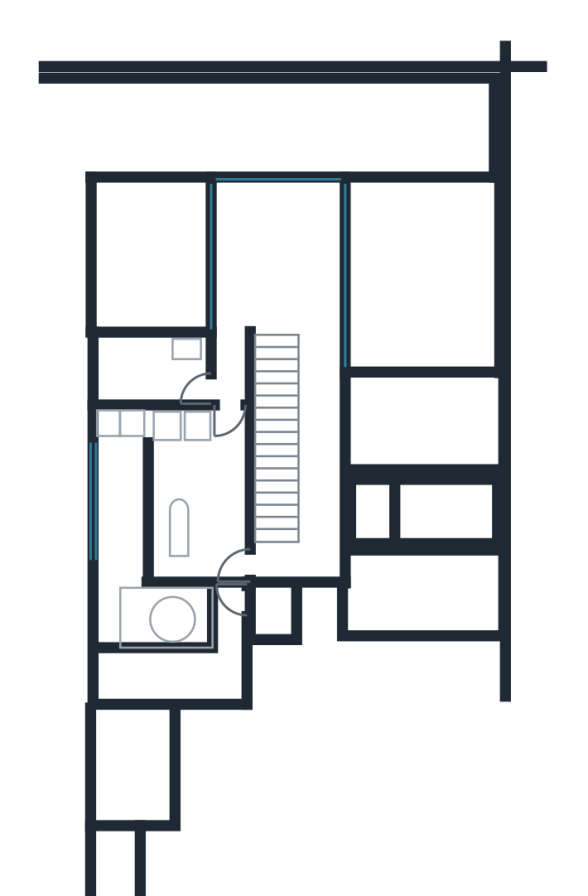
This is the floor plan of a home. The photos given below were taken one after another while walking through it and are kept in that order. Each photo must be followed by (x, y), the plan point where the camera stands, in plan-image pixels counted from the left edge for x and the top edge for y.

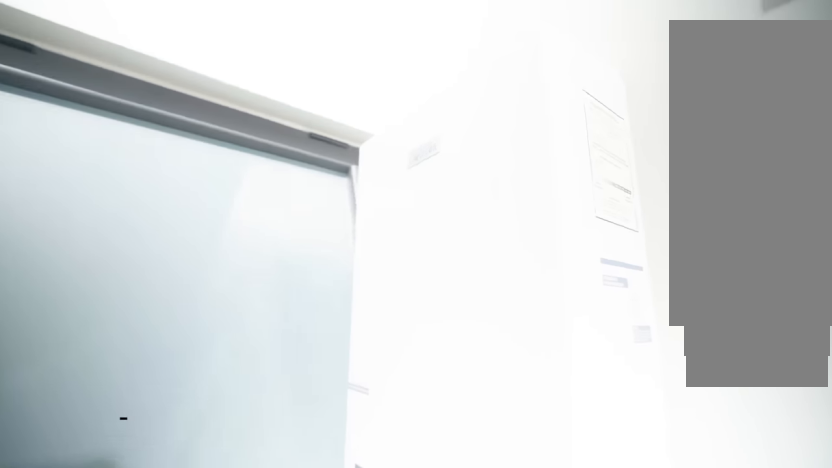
(134, 603)
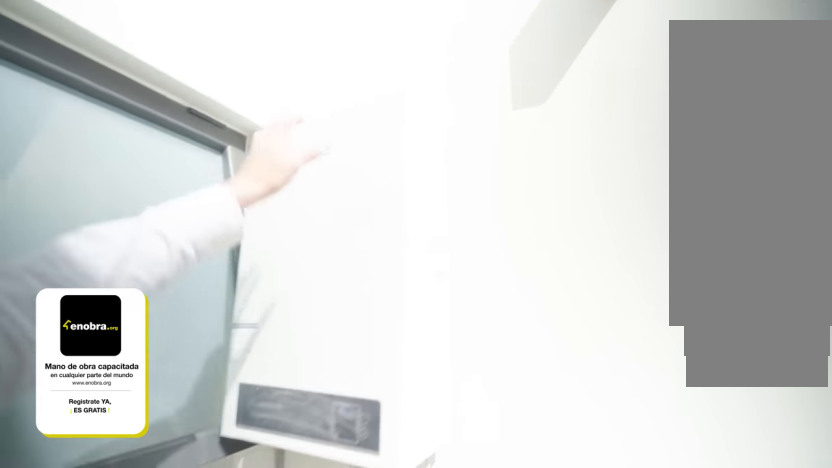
(152, 612)
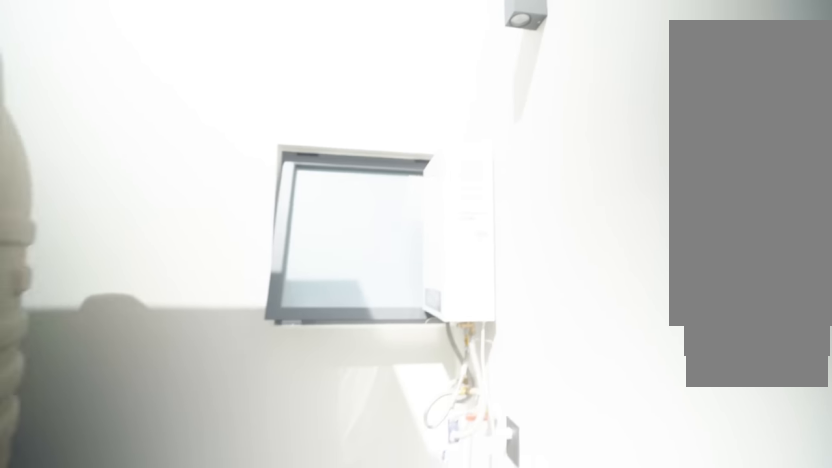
(132, 584)
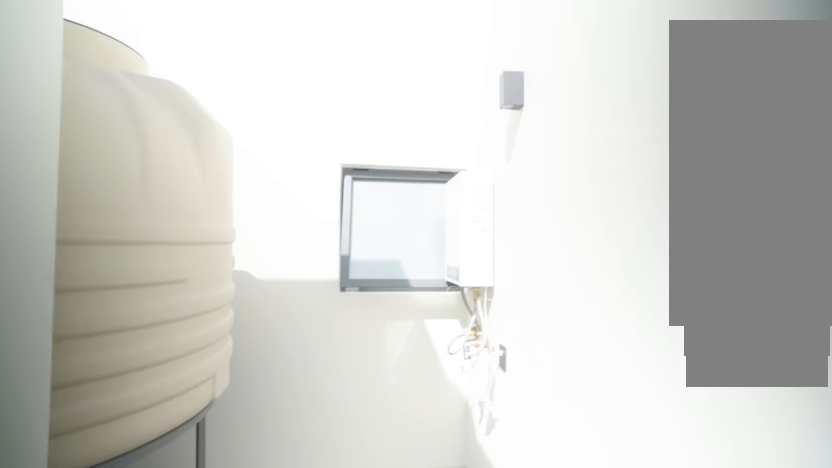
(120, 570)
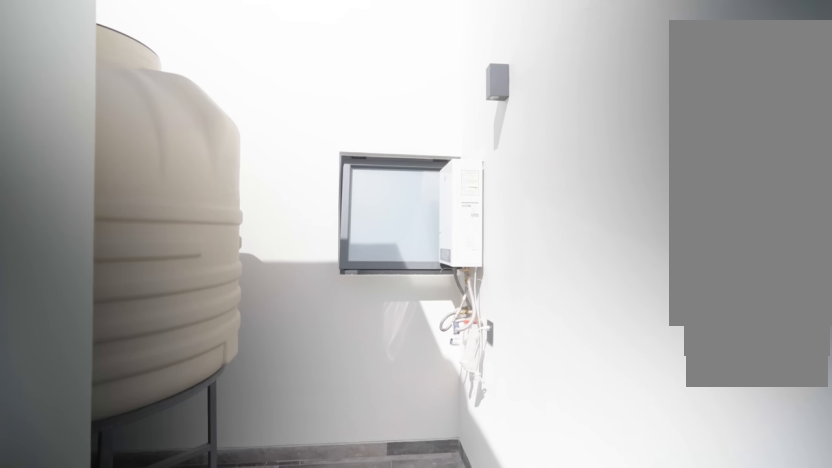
(114, 561)
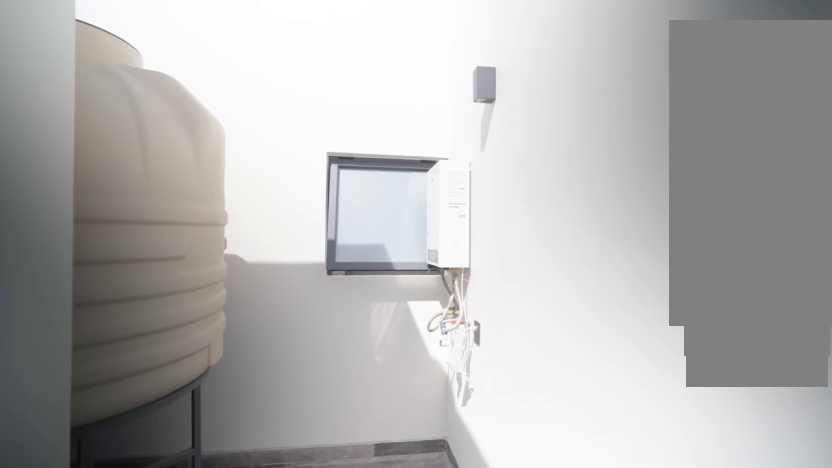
(114, 561)
